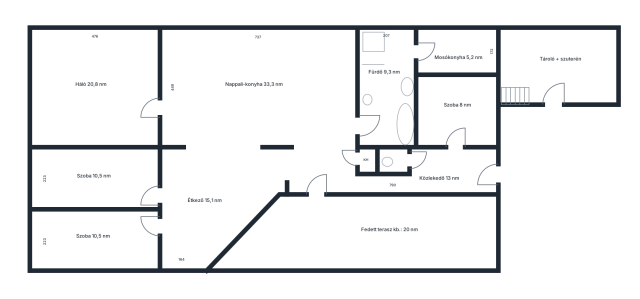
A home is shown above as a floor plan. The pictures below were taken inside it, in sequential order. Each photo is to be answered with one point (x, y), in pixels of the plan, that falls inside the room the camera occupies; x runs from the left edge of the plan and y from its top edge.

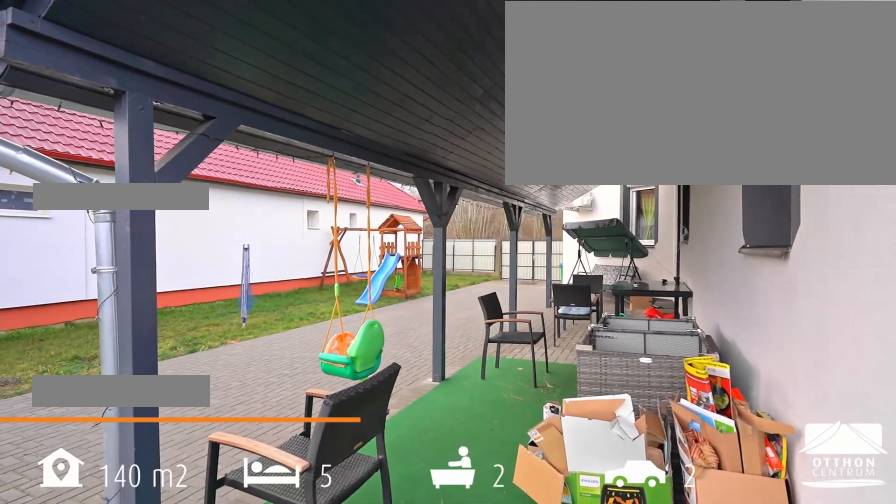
(386, 232)
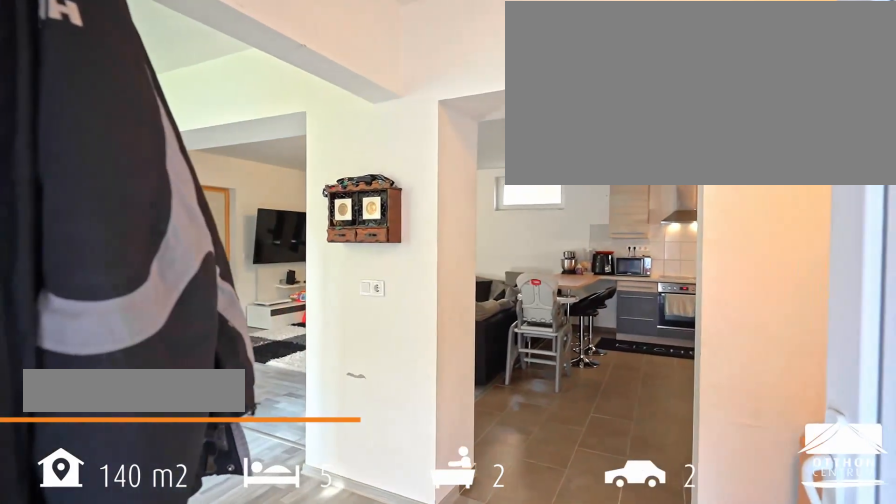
(390, 184)
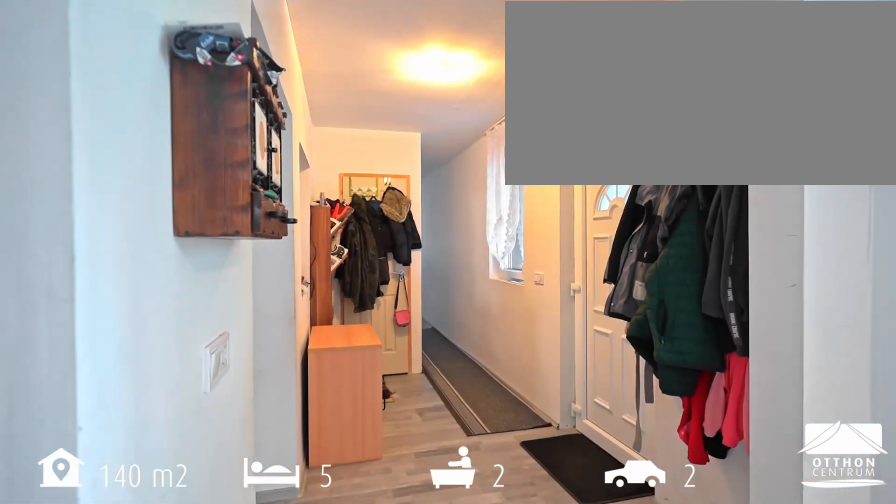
(390, 184)
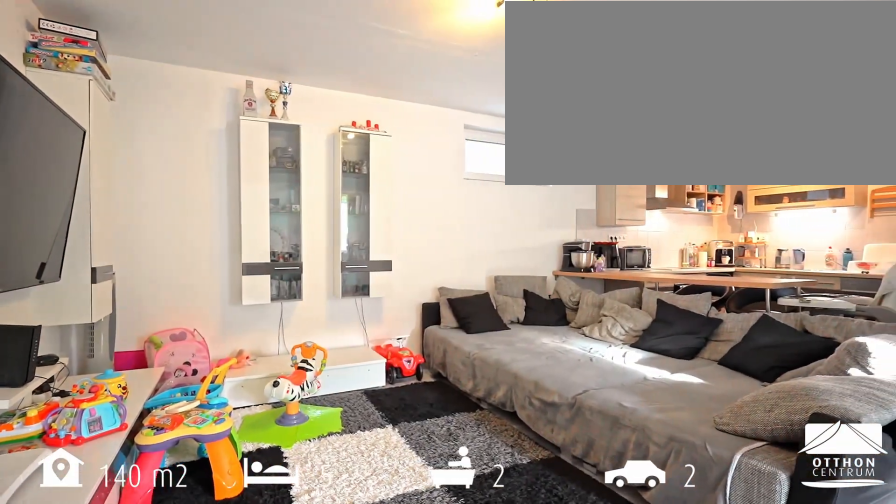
(259, 88)
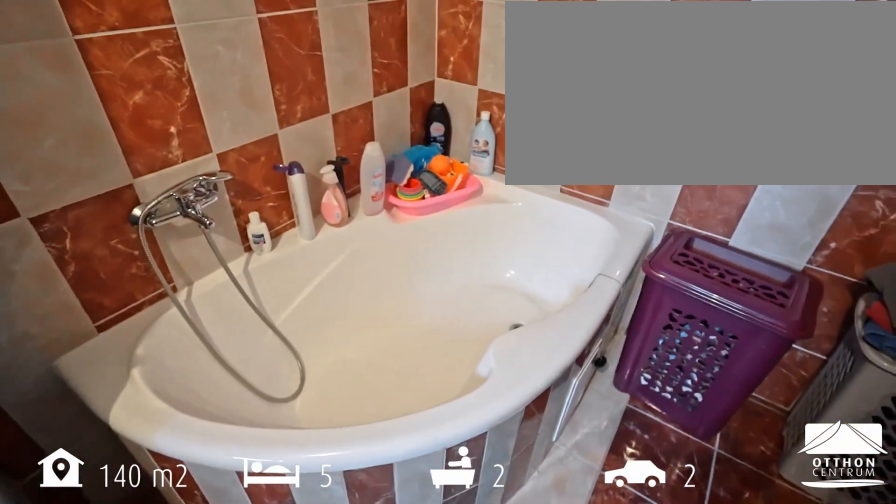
(386, 91)
